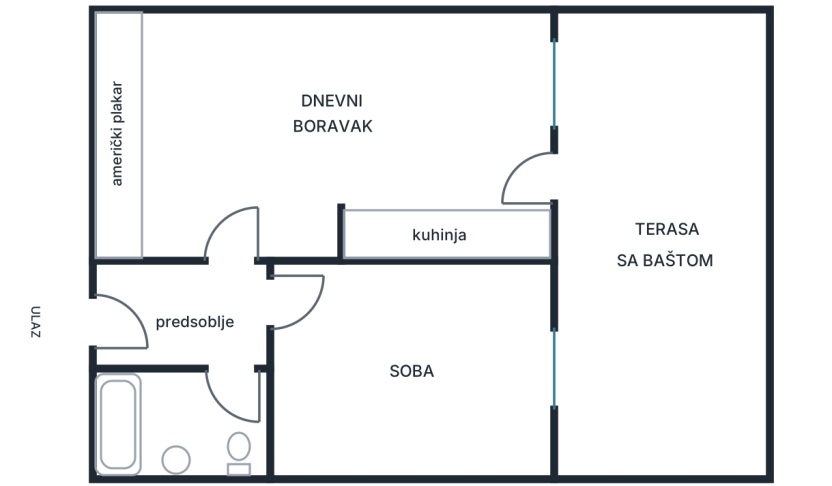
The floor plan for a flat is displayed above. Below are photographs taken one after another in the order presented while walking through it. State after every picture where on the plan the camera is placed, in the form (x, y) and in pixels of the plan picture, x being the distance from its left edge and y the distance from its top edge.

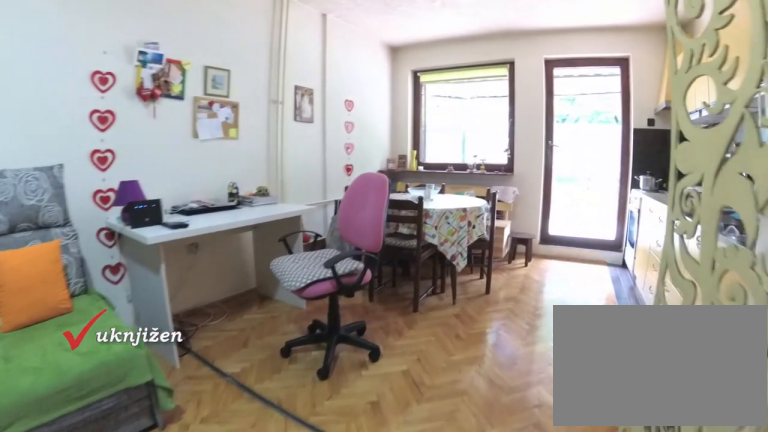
(283, 186)
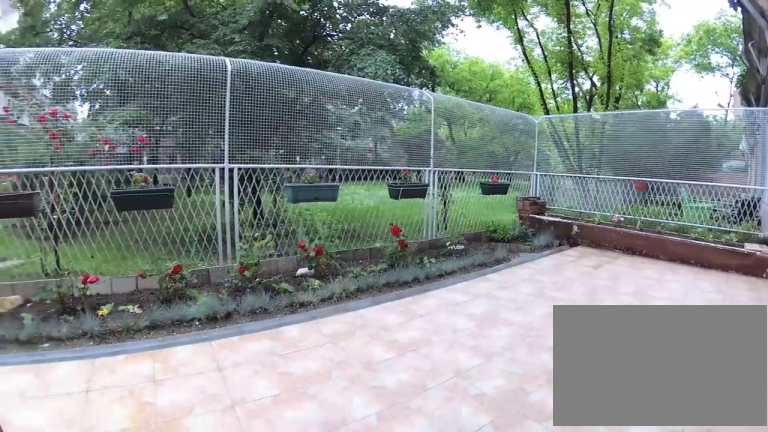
(561, 158)
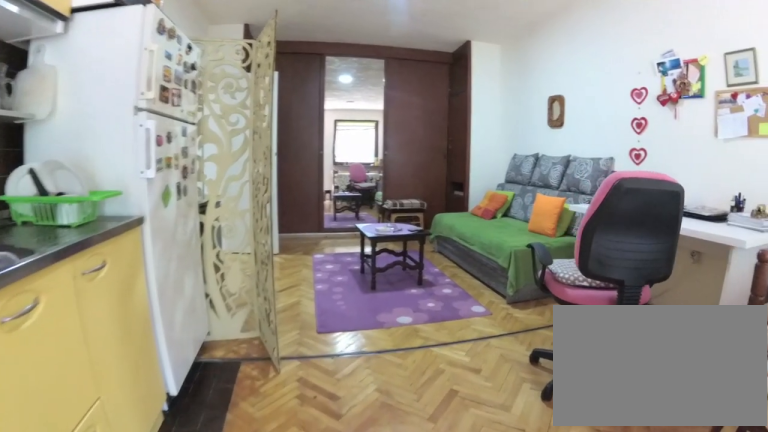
(483, 174)
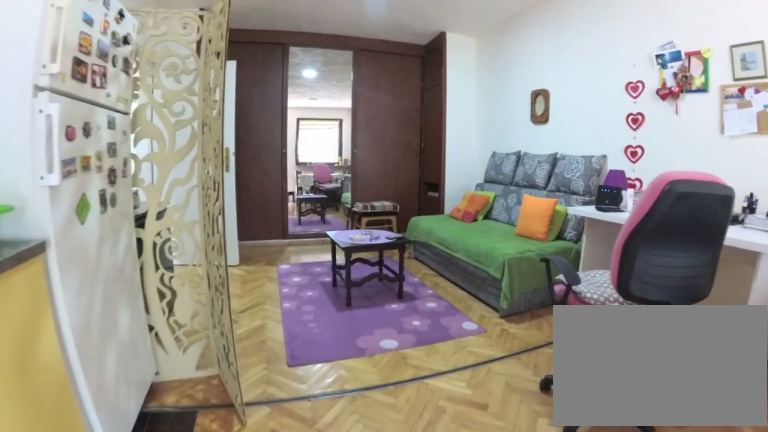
(463, 174)
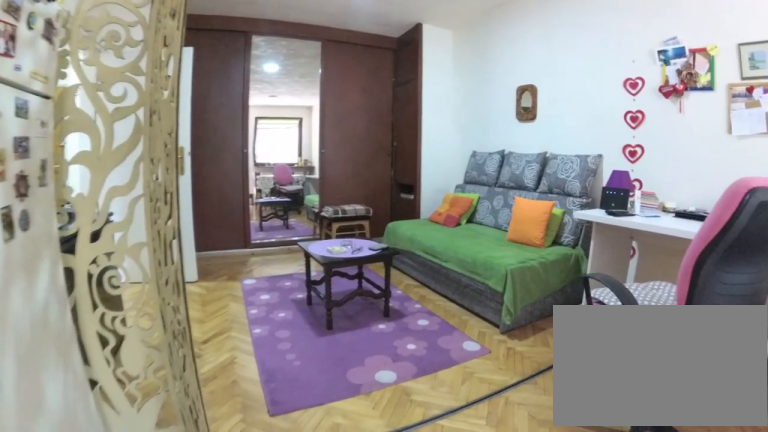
(442, 174)
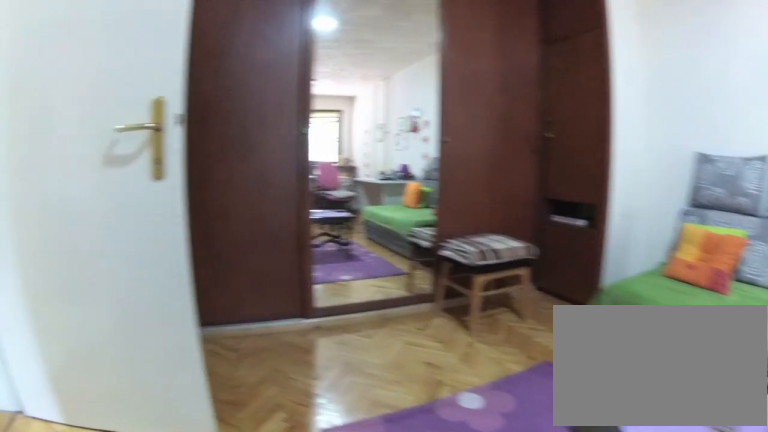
(314, 175)
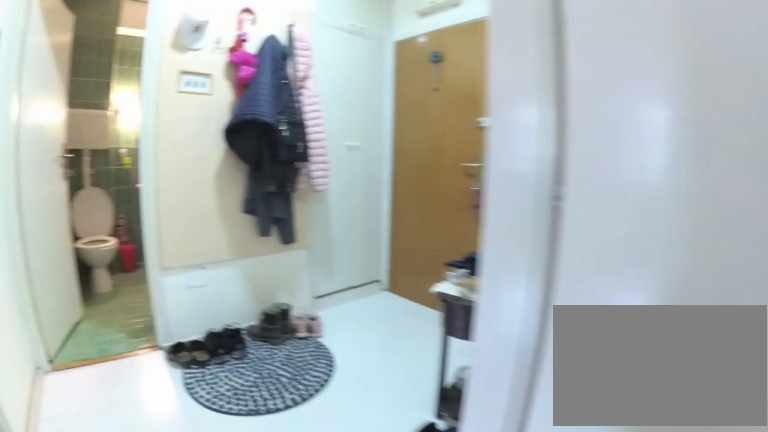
(267, 189)
